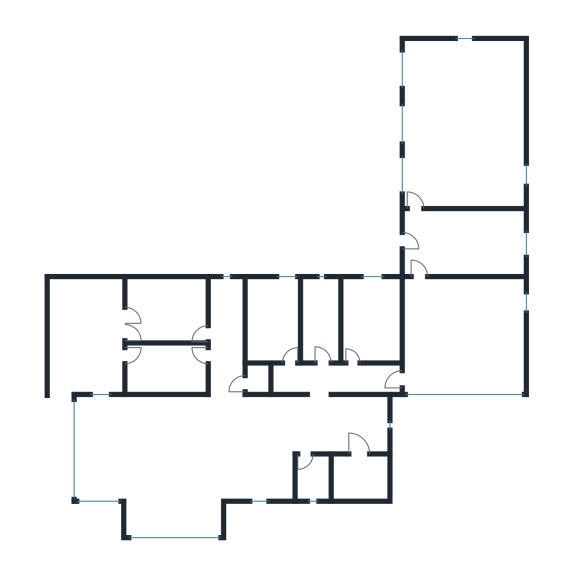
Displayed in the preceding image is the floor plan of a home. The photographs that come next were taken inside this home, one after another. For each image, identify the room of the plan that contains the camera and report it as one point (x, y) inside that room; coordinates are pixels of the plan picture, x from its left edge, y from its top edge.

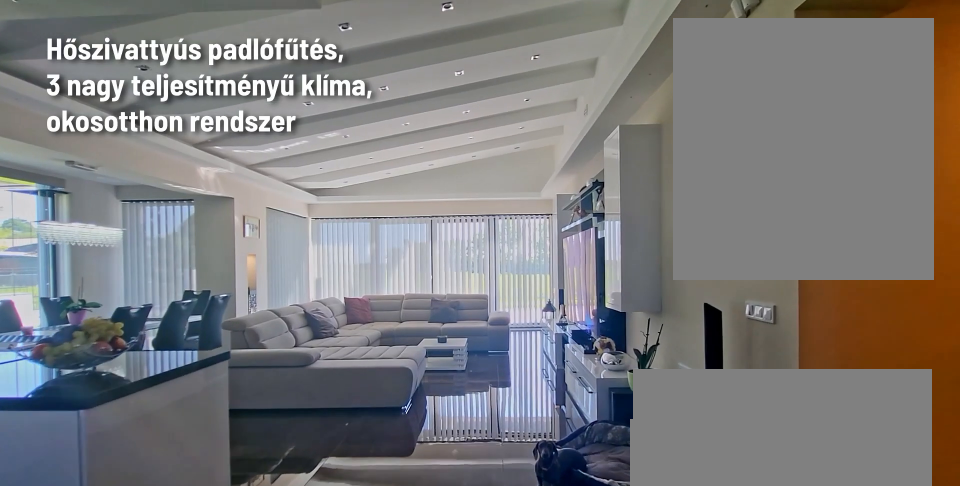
(321, 421)
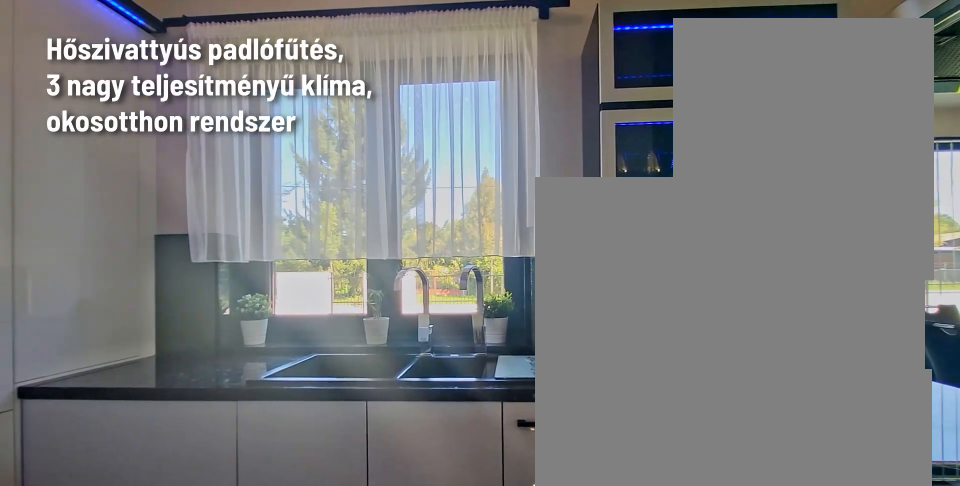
(195, 448)
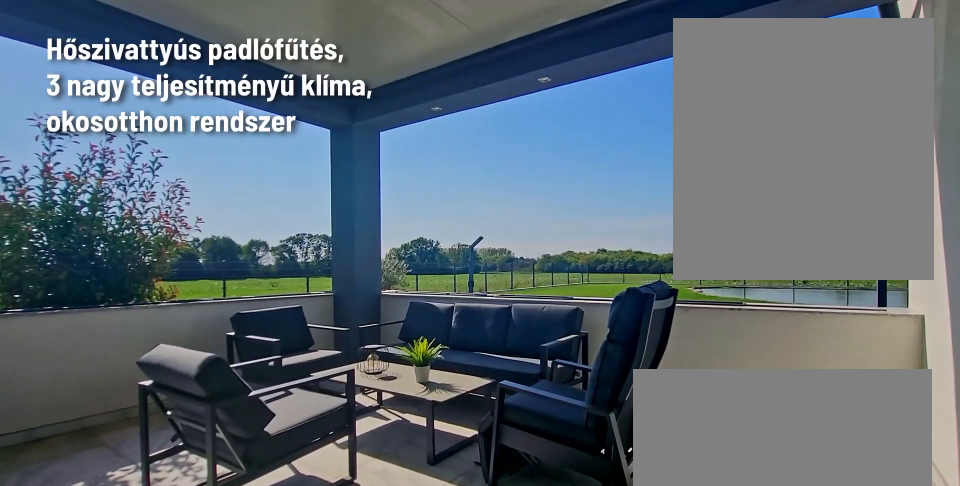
(87, 337)
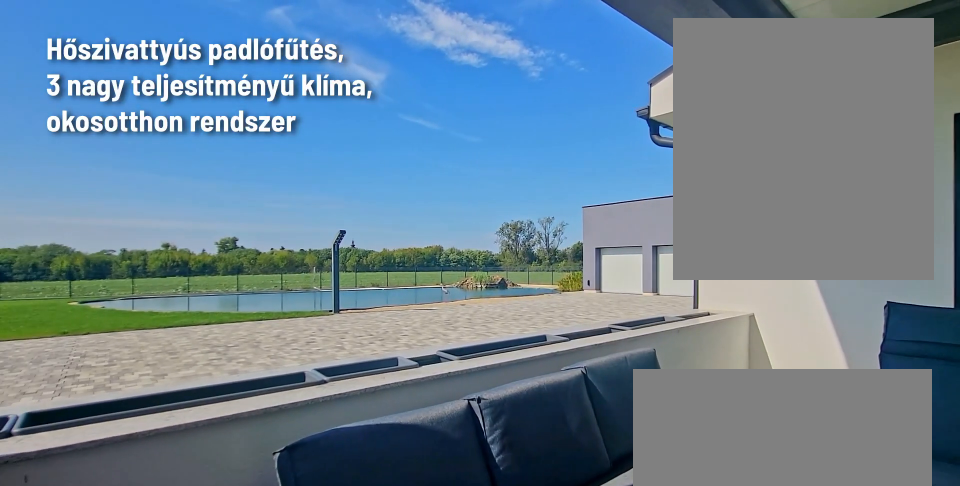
(87, 337)
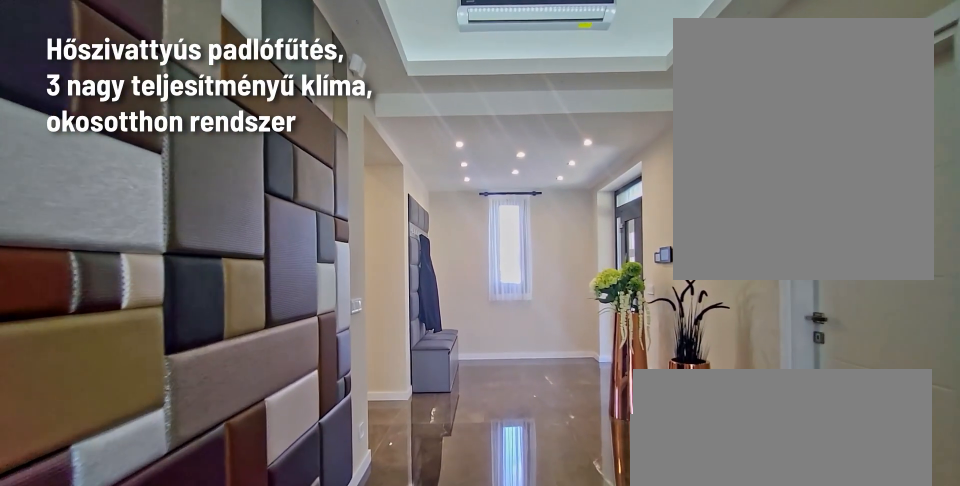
(315, 423)
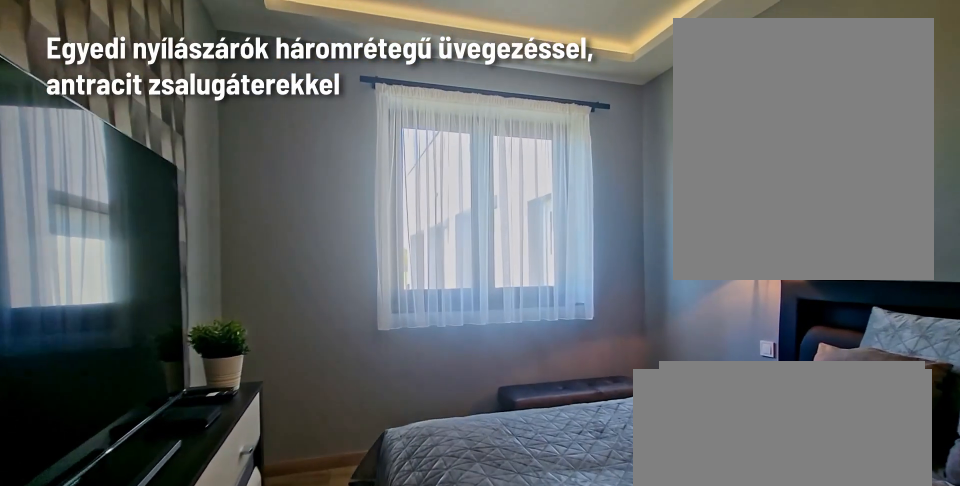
(372, 322)
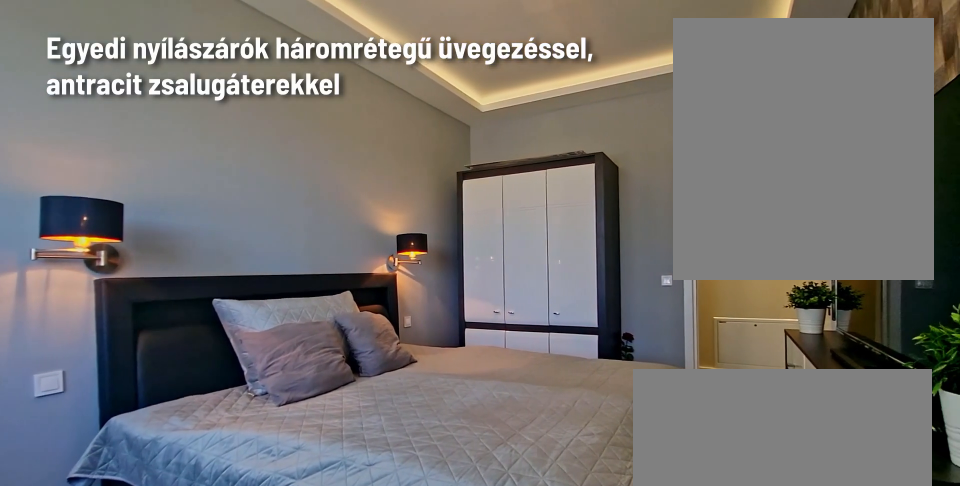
(372, 322)
